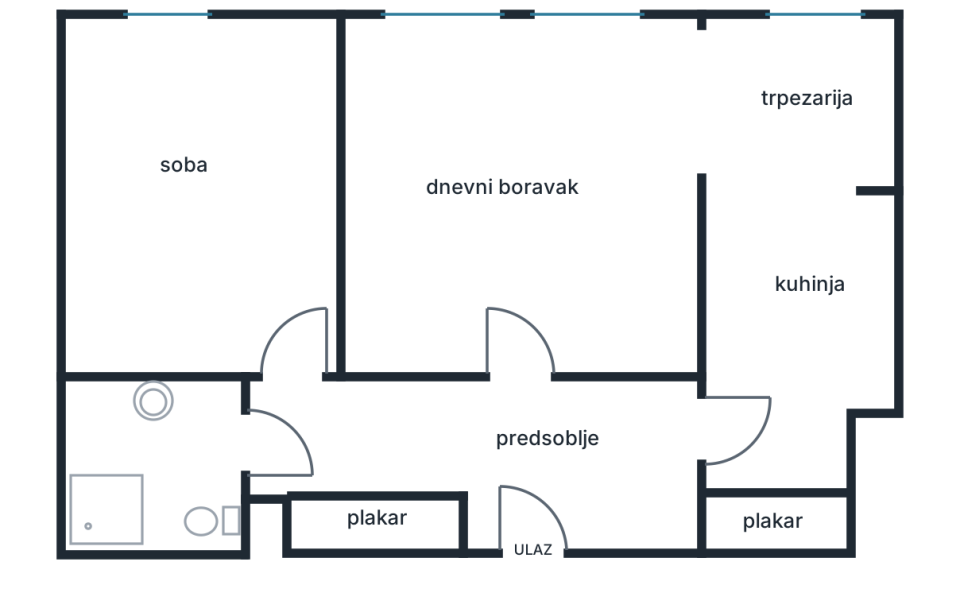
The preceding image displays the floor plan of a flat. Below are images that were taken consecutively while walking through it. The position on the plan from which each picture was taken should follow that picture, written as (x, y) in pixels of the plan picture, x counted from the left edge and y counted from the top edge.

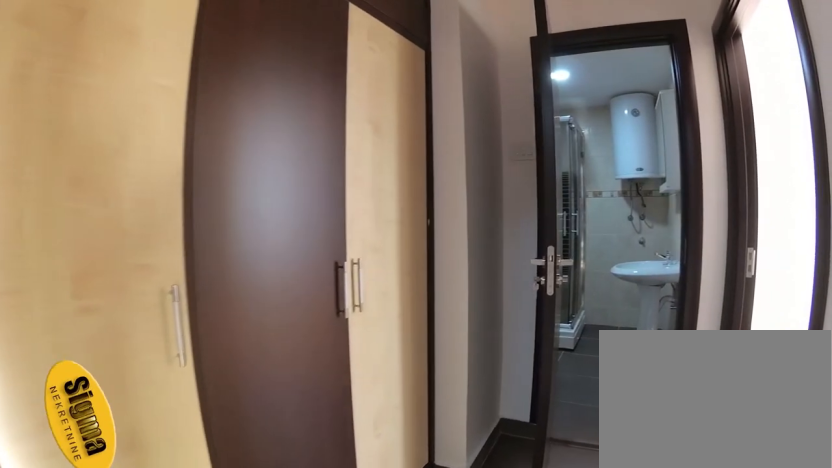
(496, 431)
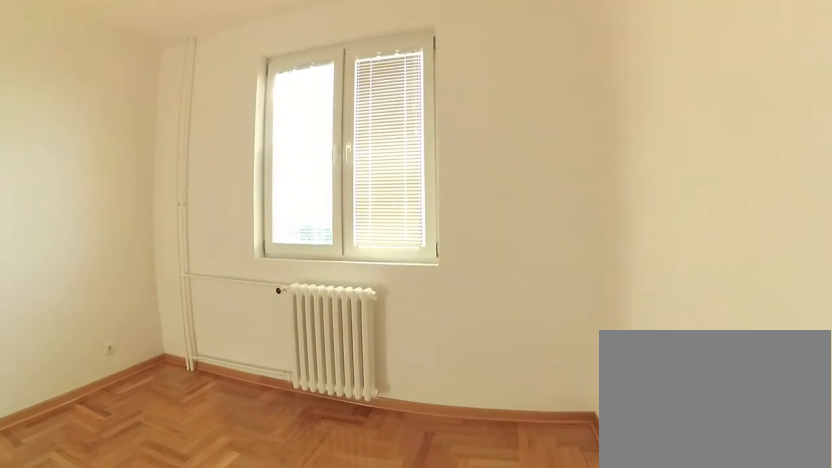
(322, 234)
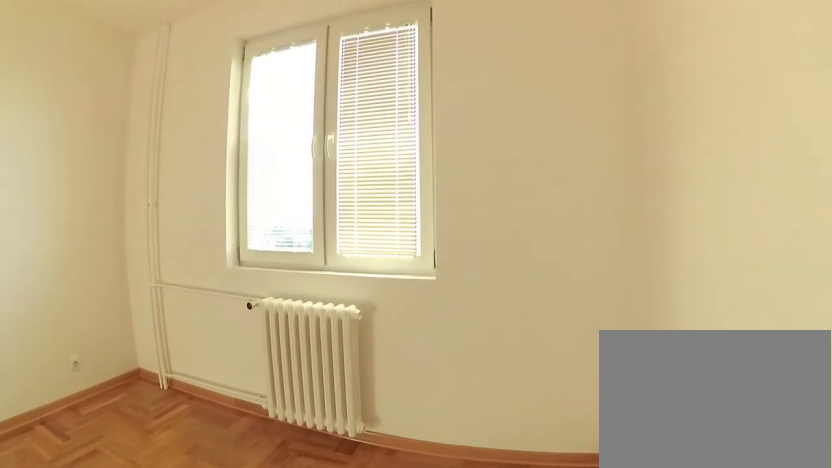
(321, 198)
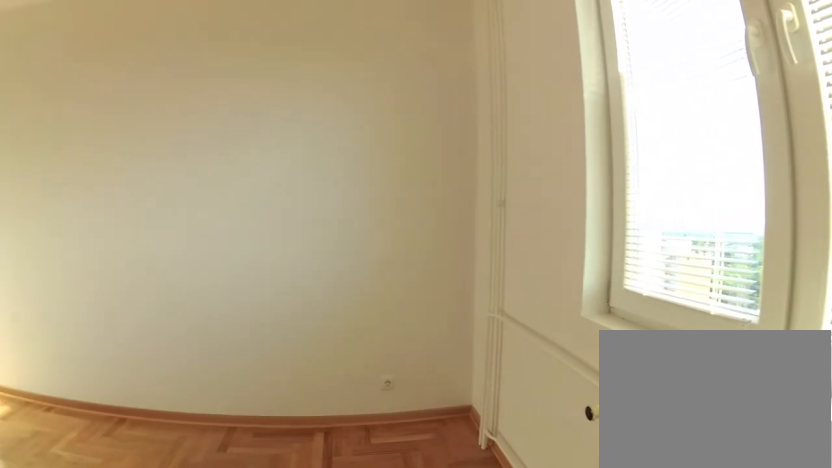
(247, 79)
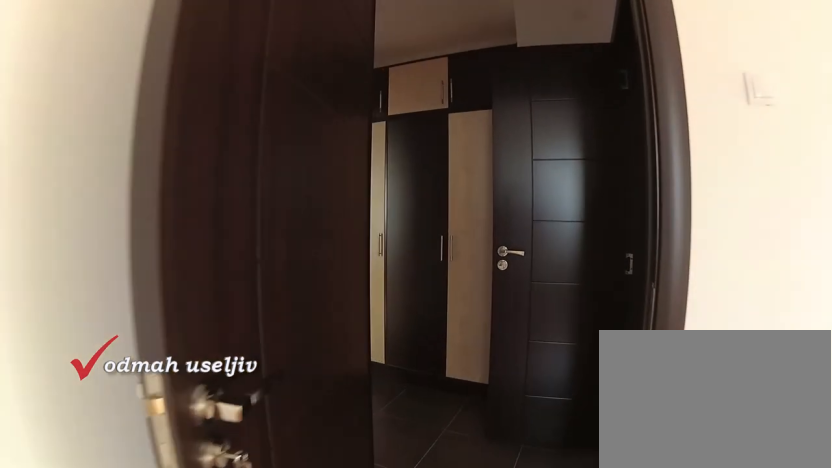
(262, 238)
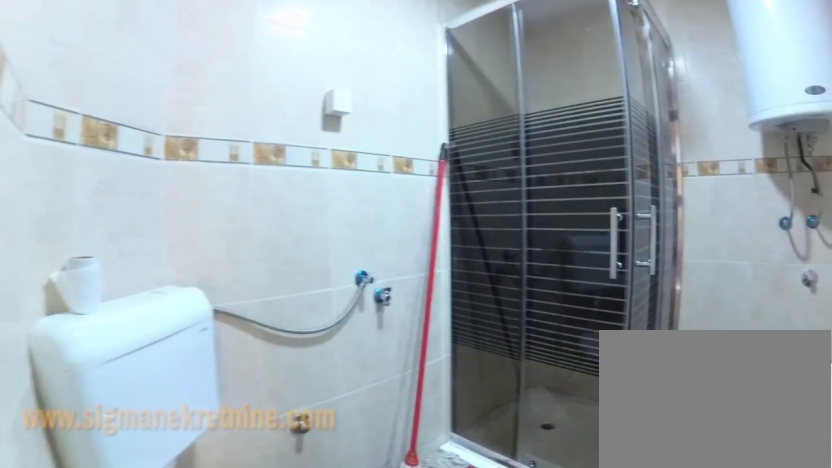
(278, 405)
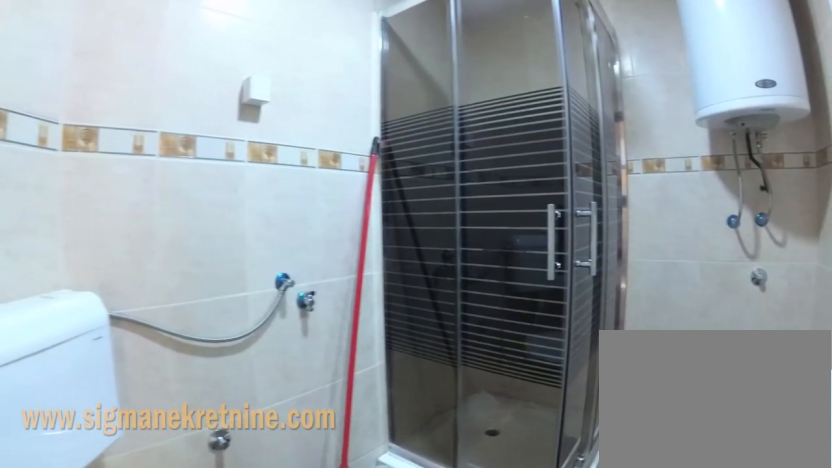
(276, 409)
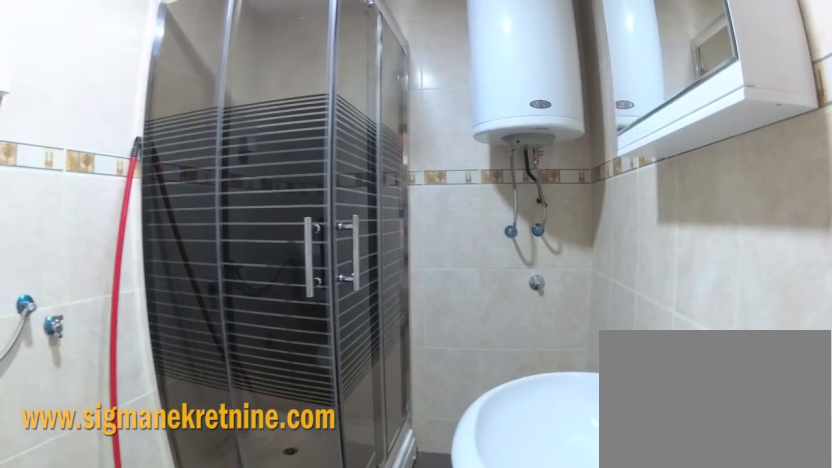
(256, 432)
